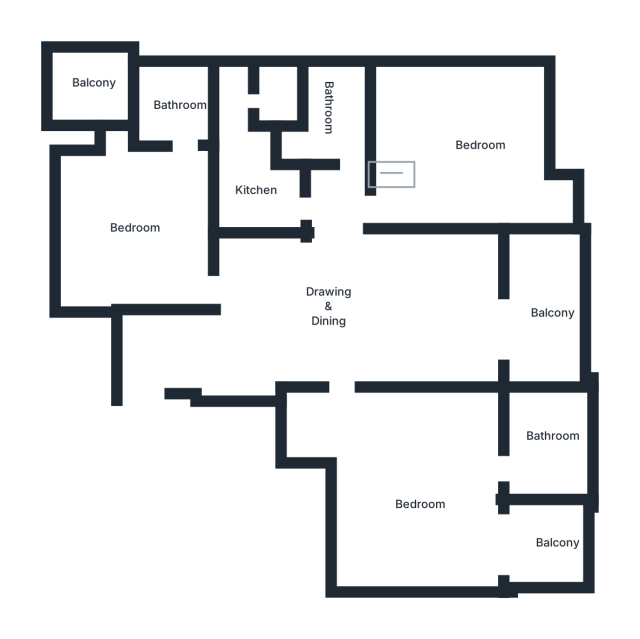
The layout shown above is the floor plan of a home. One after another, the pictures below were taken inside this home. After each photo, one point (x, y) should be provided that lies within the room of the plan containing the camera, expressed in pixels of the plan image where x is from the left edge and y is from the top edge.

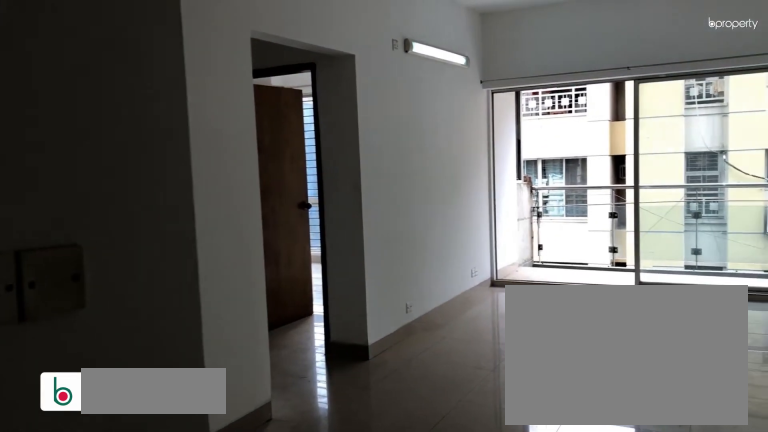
(333, 306)
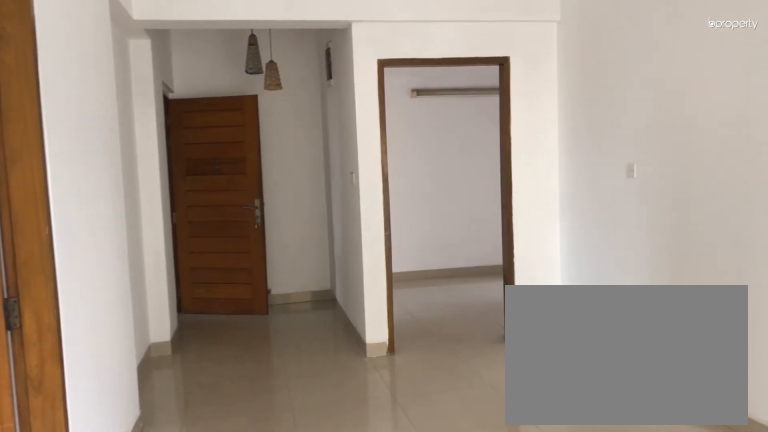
(333, 307)
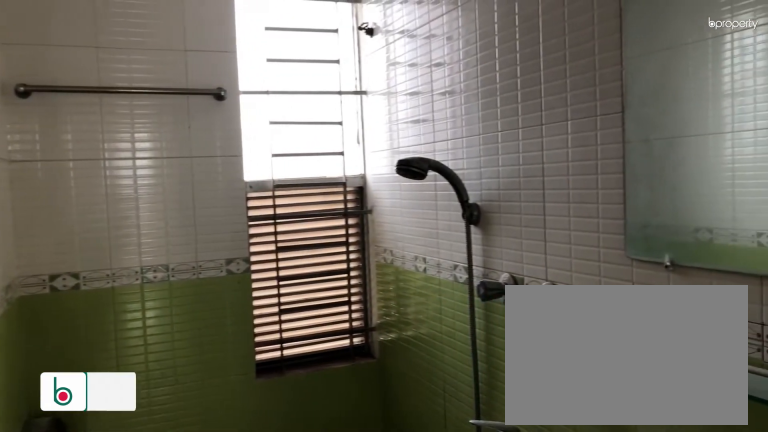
(333, 101)
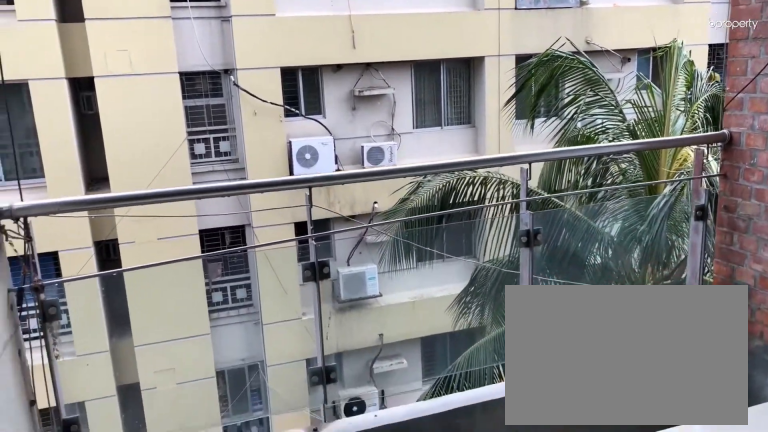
(553, 306)
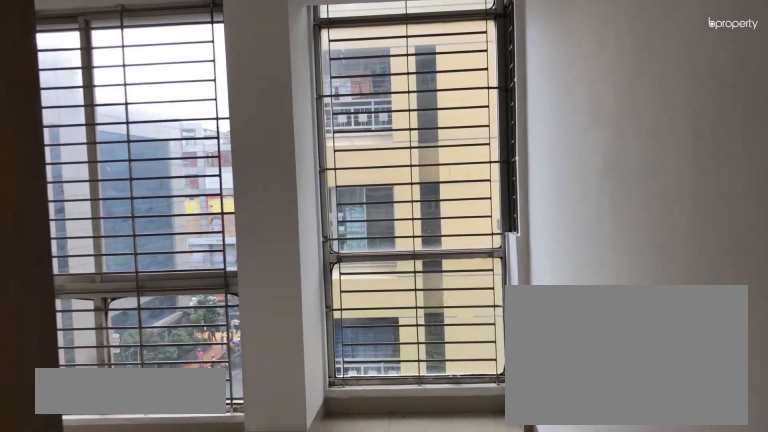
(477, 140)
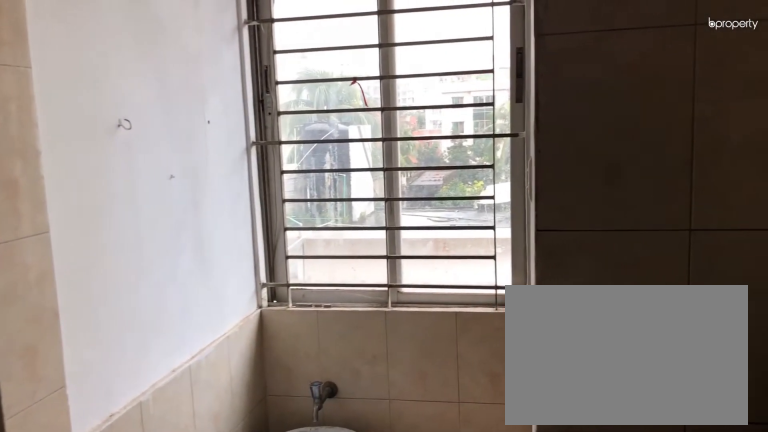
(258, 186)
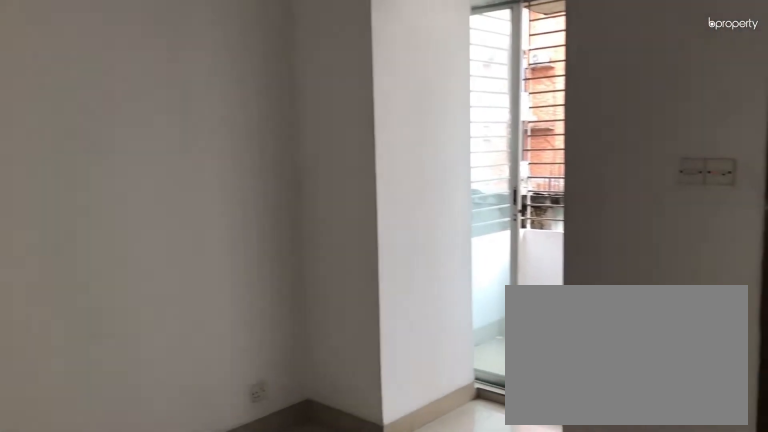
(140, 224)
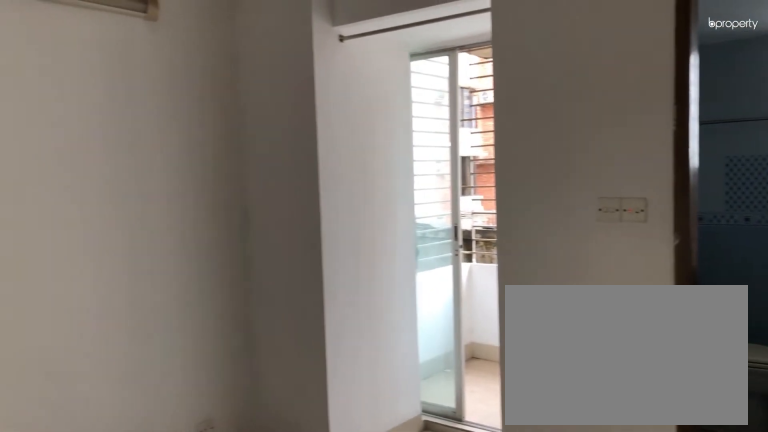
(140, 224)
